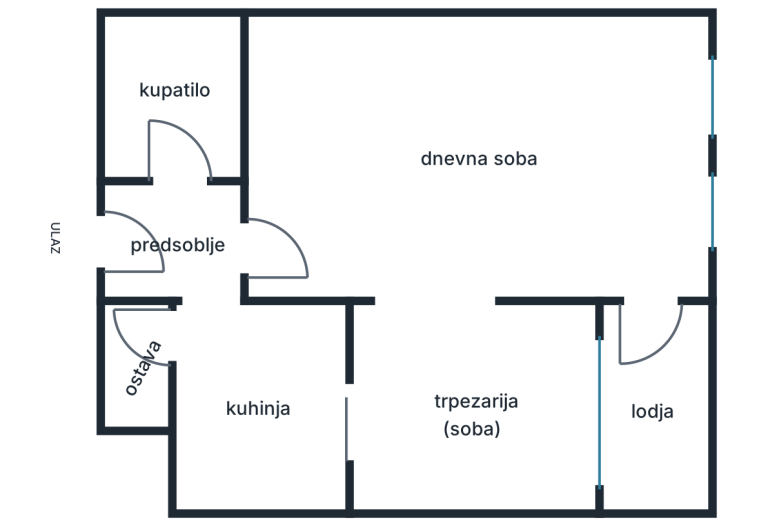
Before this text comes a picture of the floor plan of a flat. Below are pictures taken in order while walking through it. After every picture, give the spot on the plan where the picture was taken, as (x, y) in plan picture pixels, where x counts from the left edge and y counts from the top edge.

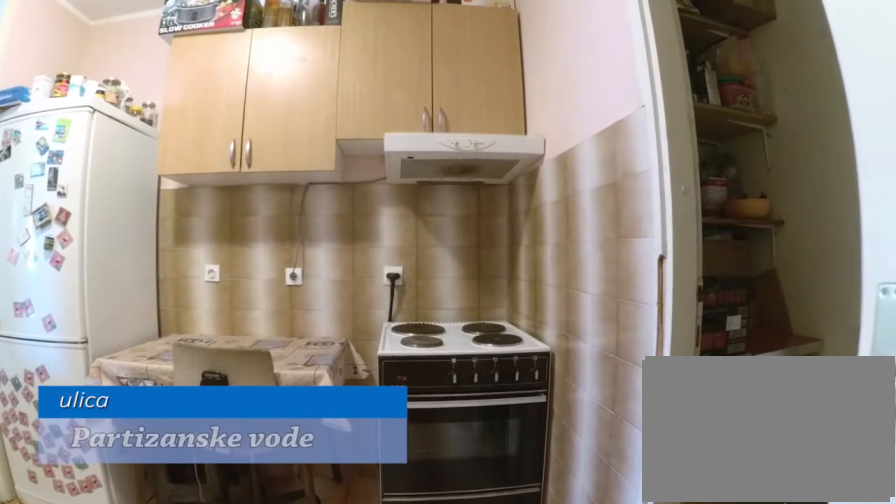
(205, 353)
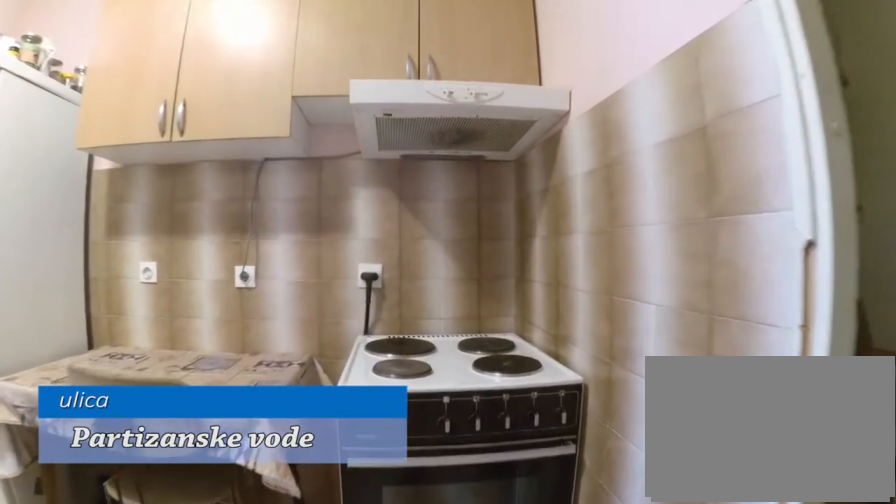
(206, 397)
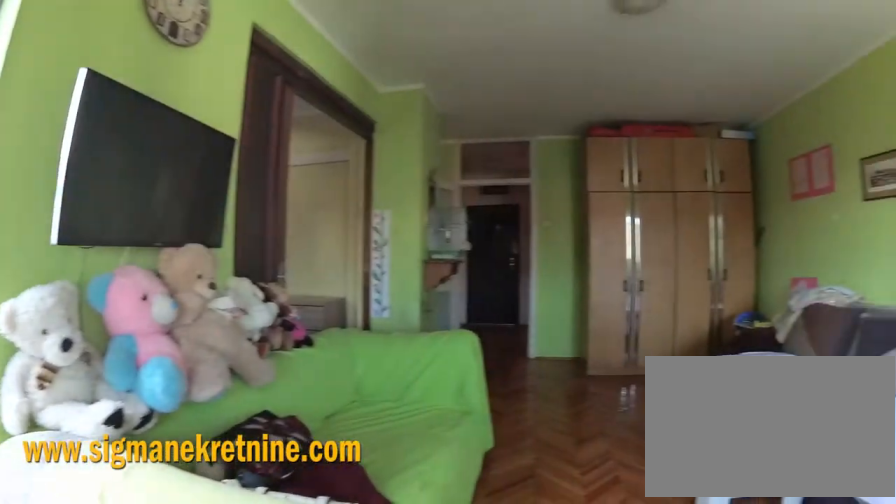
(681, 240)
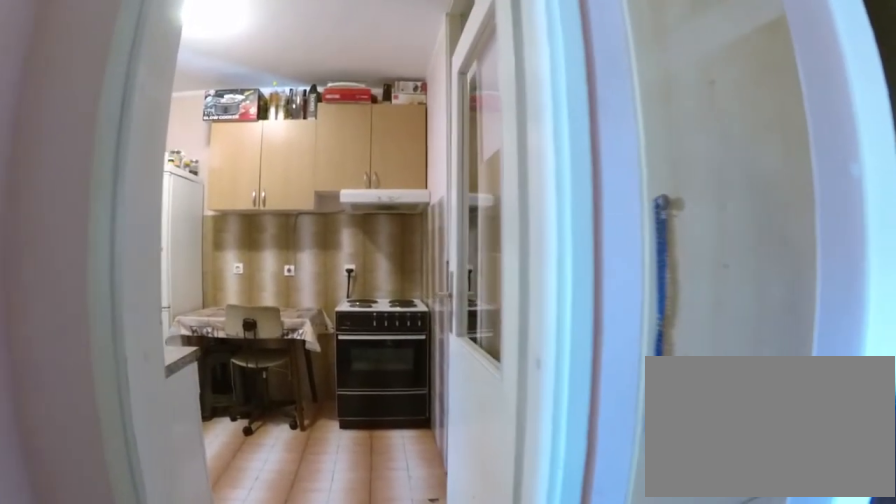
(175, 219)
